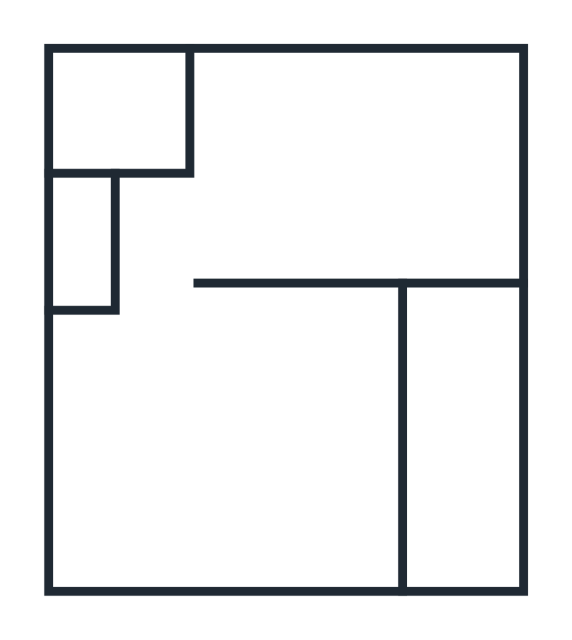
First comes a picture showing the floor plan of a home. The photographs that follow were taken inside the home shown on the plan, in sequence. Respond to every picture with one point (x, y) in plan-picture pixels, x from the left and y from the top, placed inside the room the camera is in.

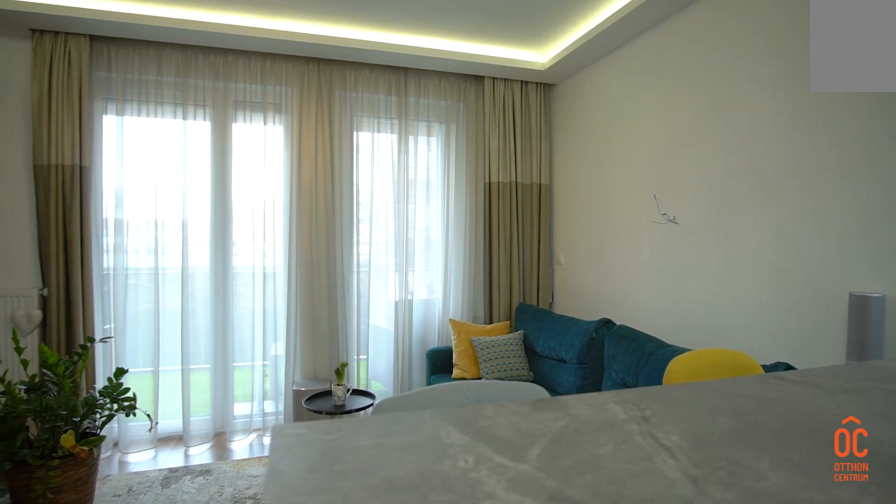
(214, 467)
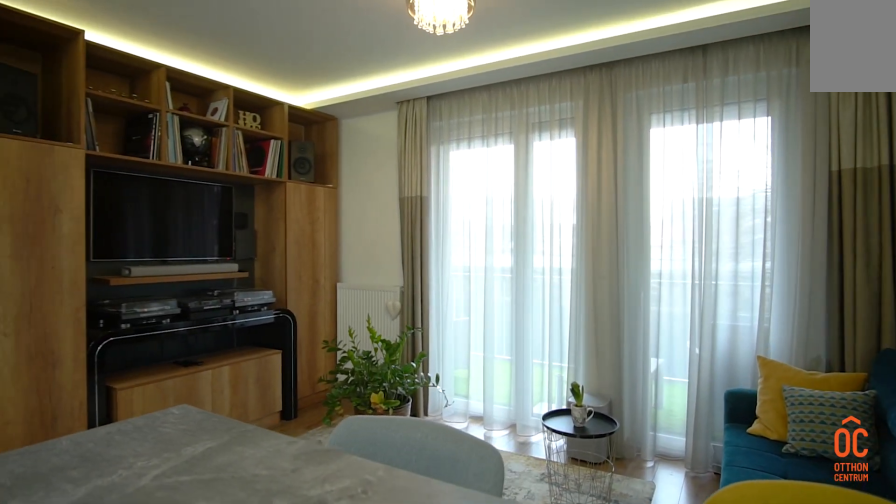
(213, 468)
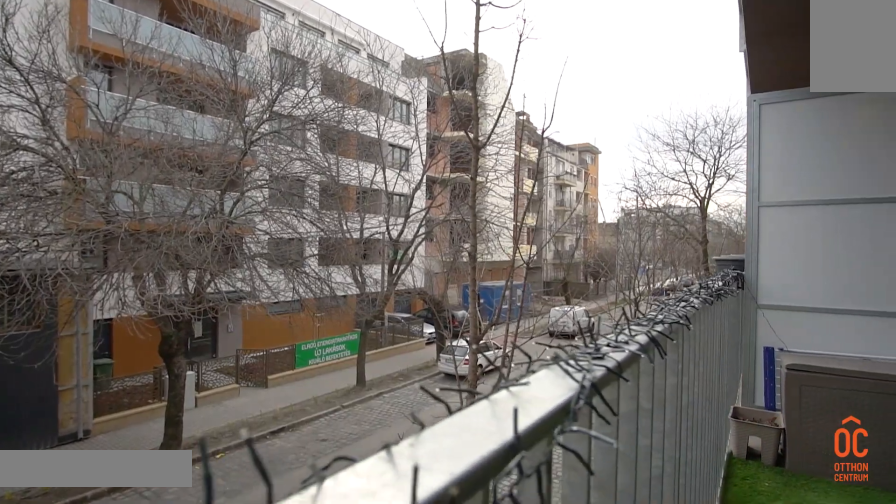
(466, 431)
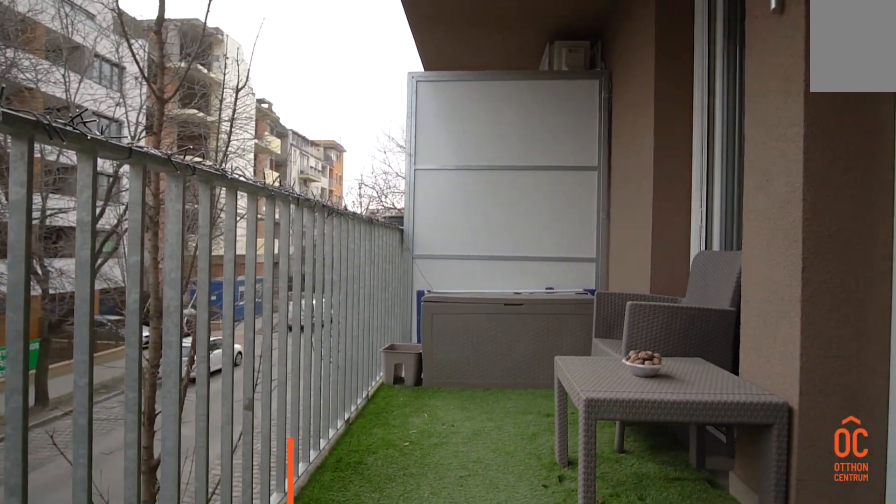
(467, 431)
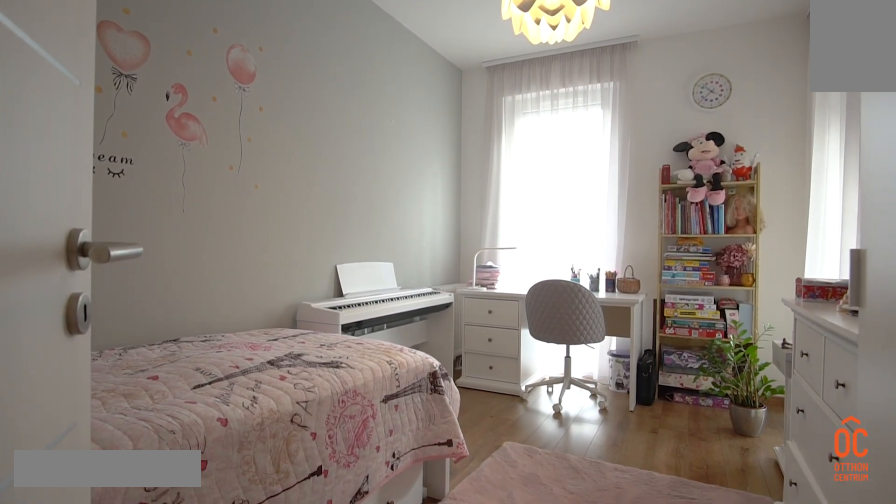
(367, 168)
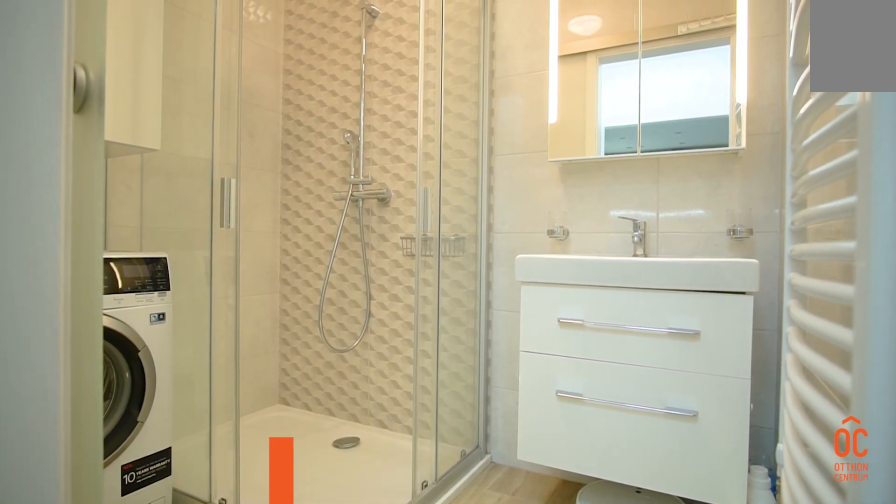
(112, 117)
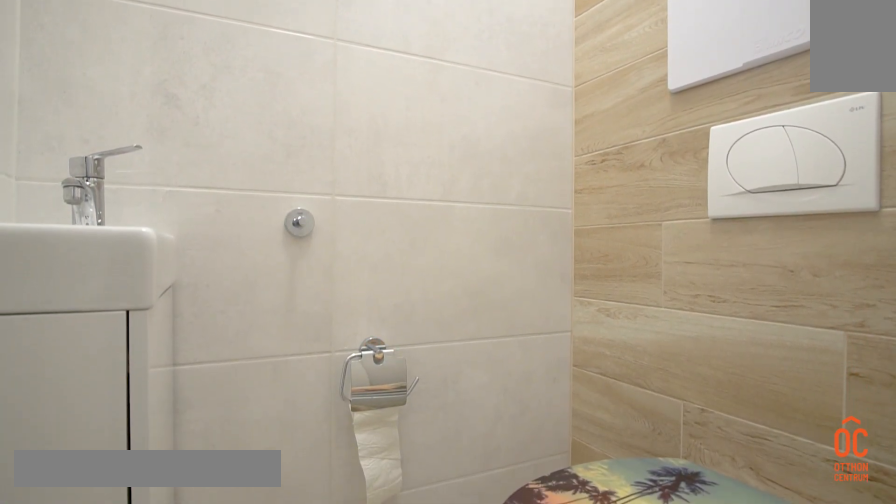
(95, 246)
